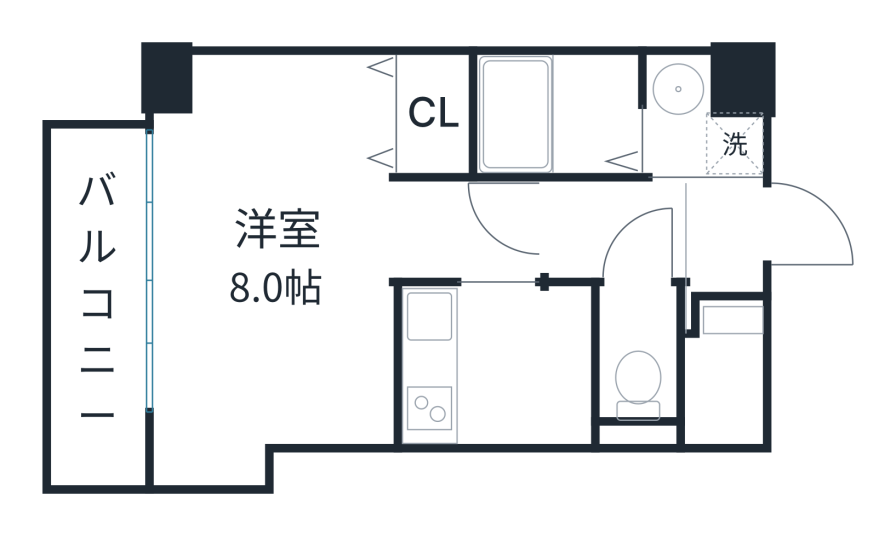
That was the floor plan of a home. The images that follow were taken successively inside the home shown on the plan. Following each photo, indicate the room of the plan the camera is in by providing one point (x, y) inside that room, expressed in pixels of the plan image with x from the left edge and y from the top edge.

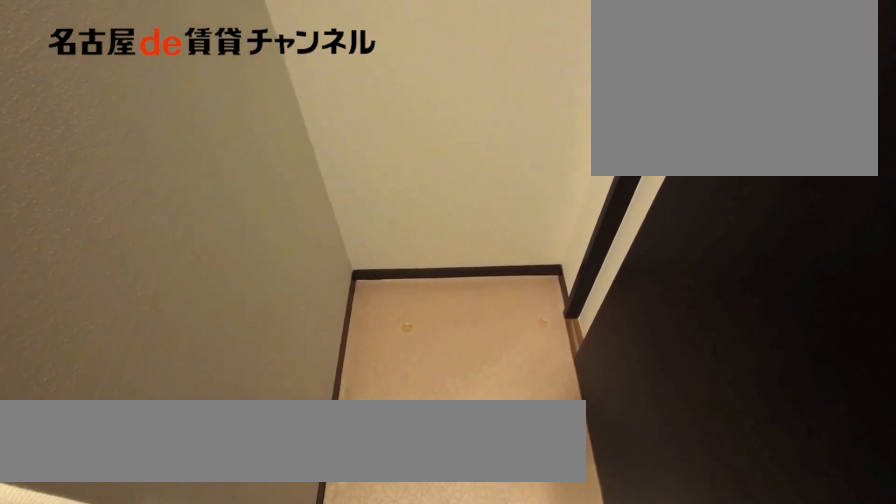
(696, 122)
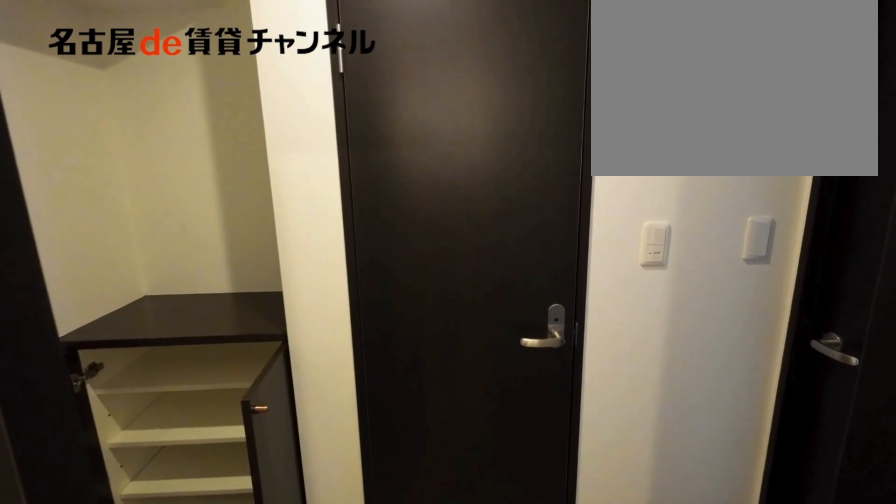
(617, 231)
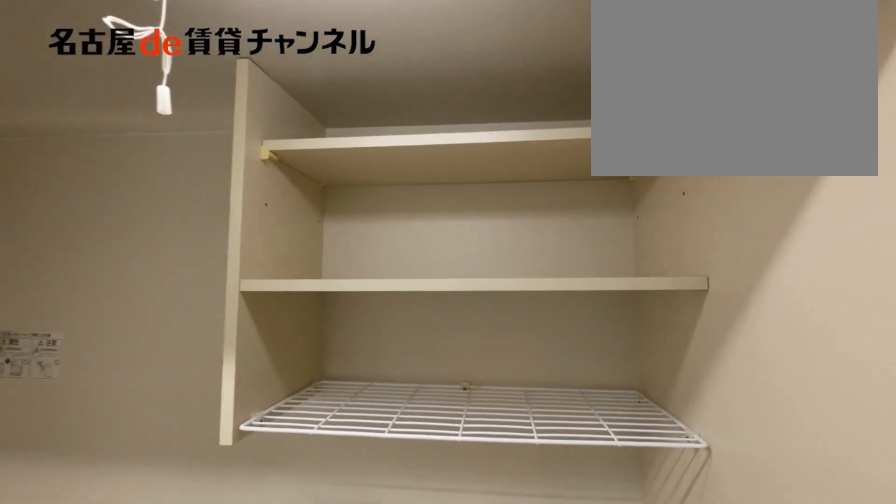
(495, 365)
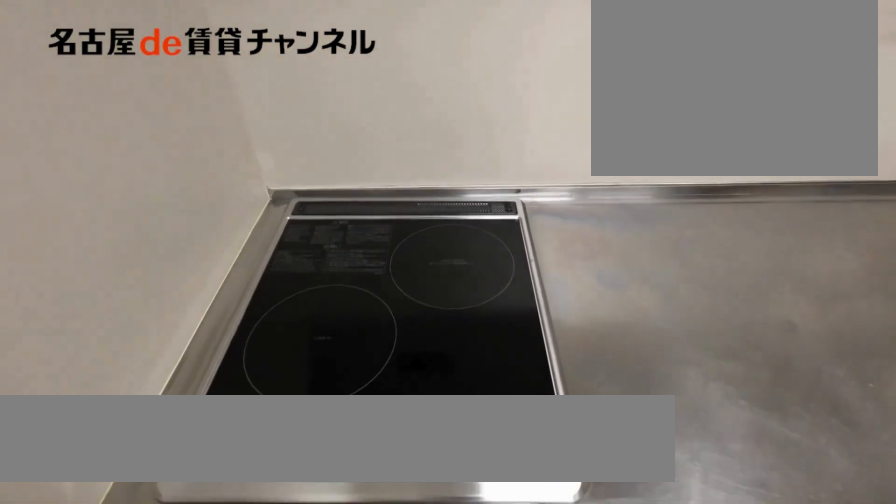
(495, 365)
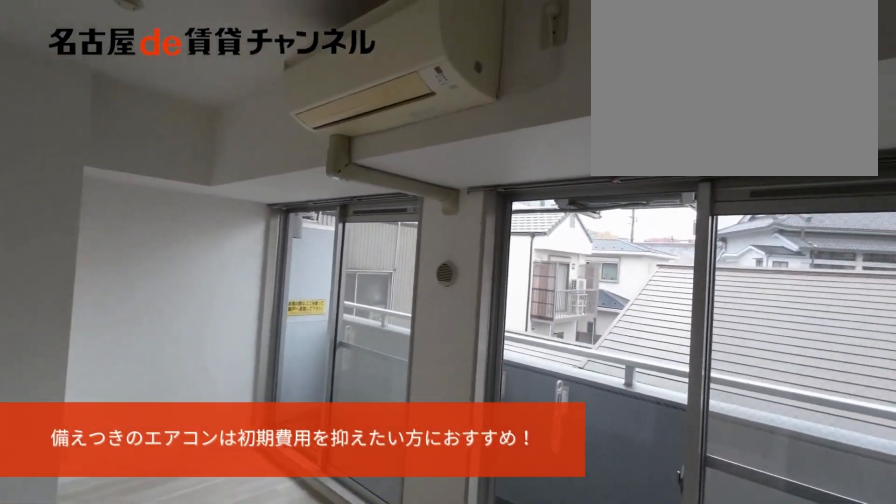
(296, 258)
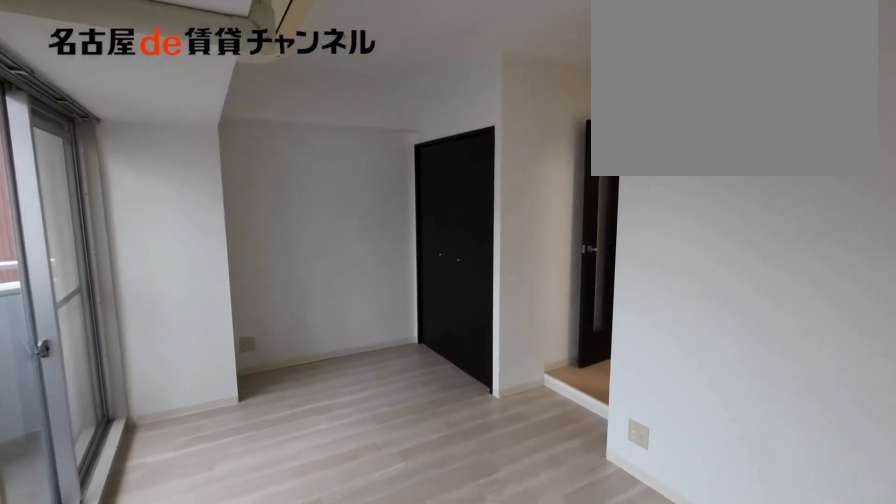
(296, 258)
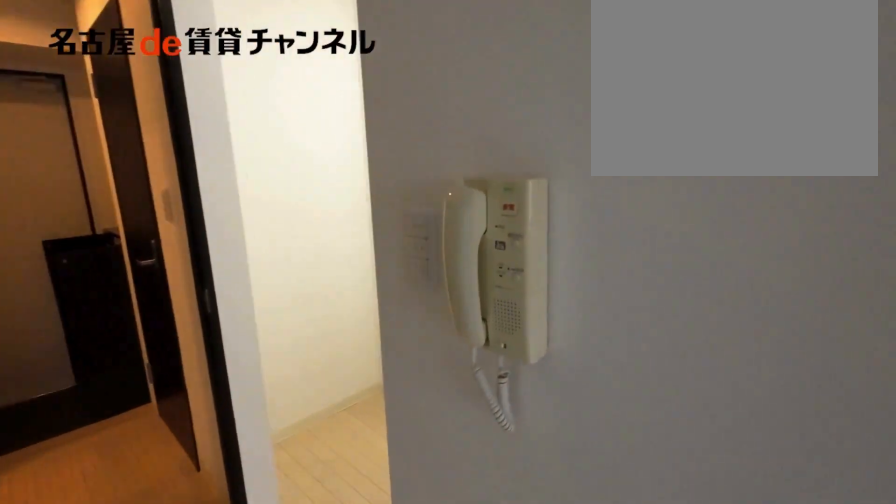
(466, 231)
